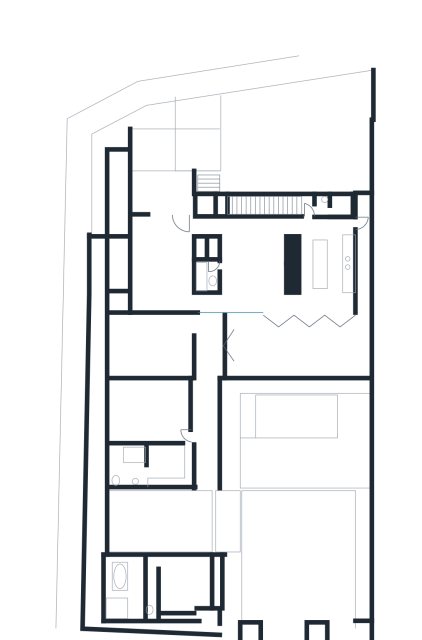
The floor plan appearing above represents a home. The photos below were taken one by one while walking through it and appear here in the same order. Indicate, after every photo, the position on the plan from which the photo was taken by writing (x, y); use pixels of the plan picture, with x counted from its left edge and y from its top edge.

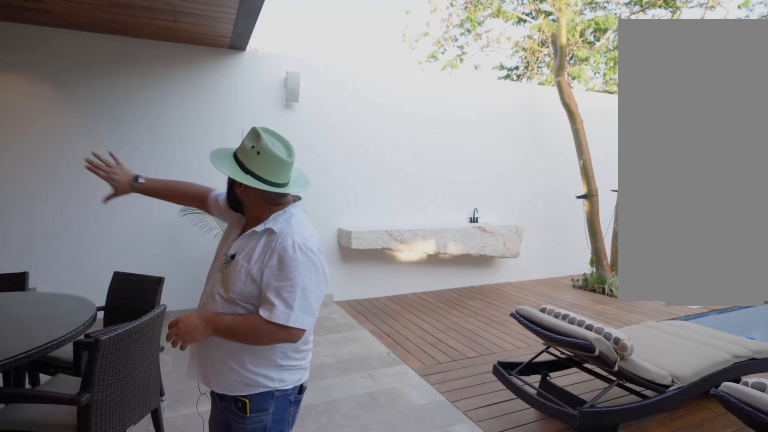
(292, 374)
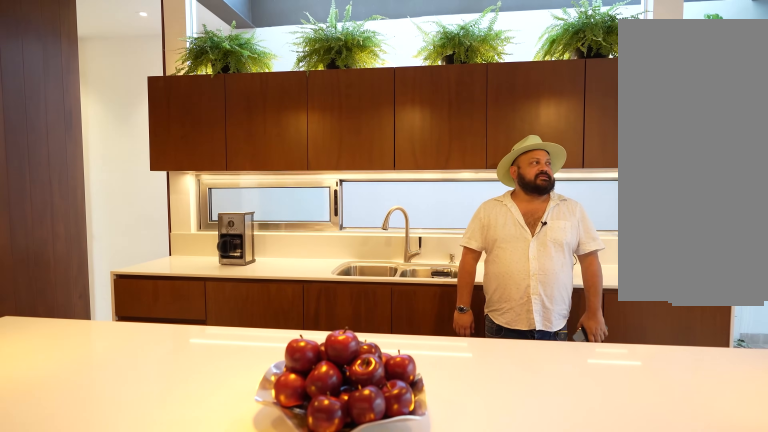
(305, 260)
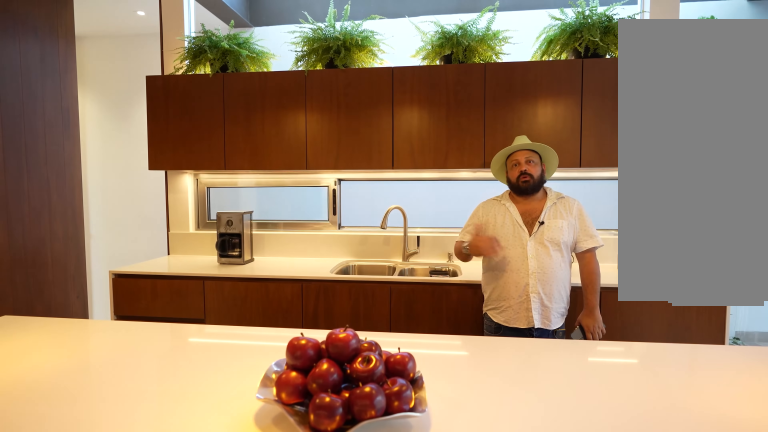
(305, 260)
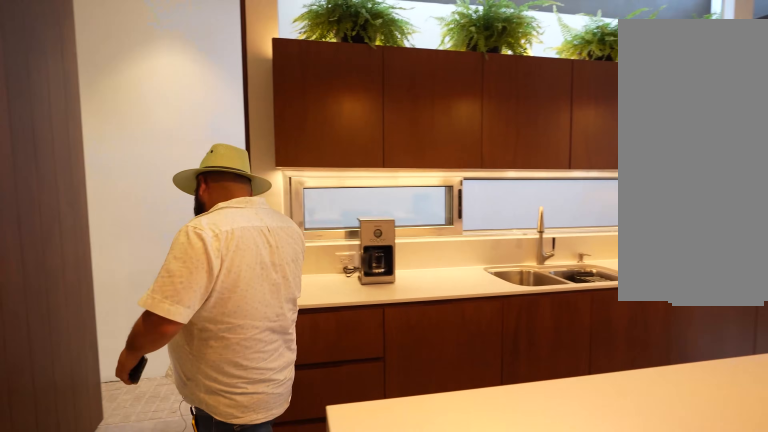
(307, 251)
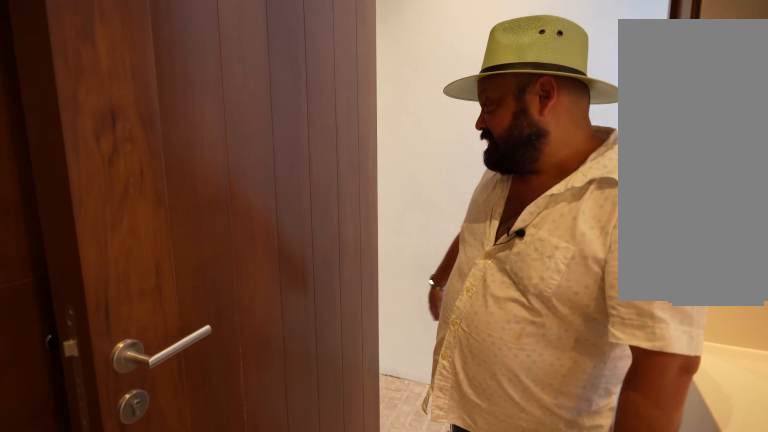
(321, 231)
